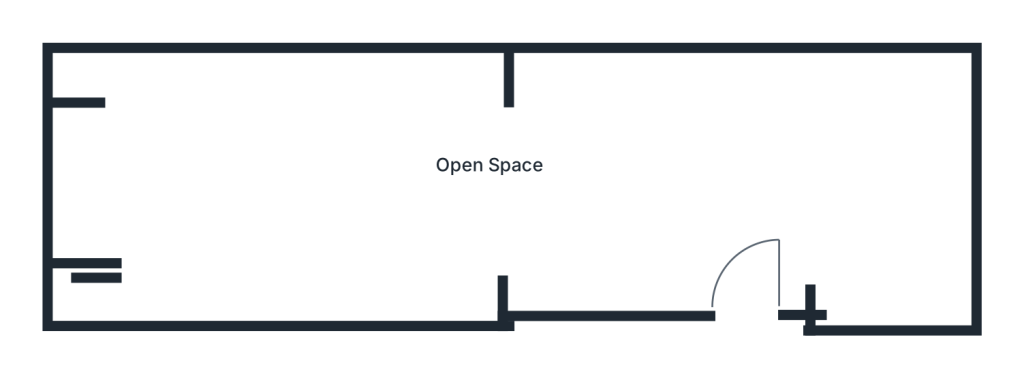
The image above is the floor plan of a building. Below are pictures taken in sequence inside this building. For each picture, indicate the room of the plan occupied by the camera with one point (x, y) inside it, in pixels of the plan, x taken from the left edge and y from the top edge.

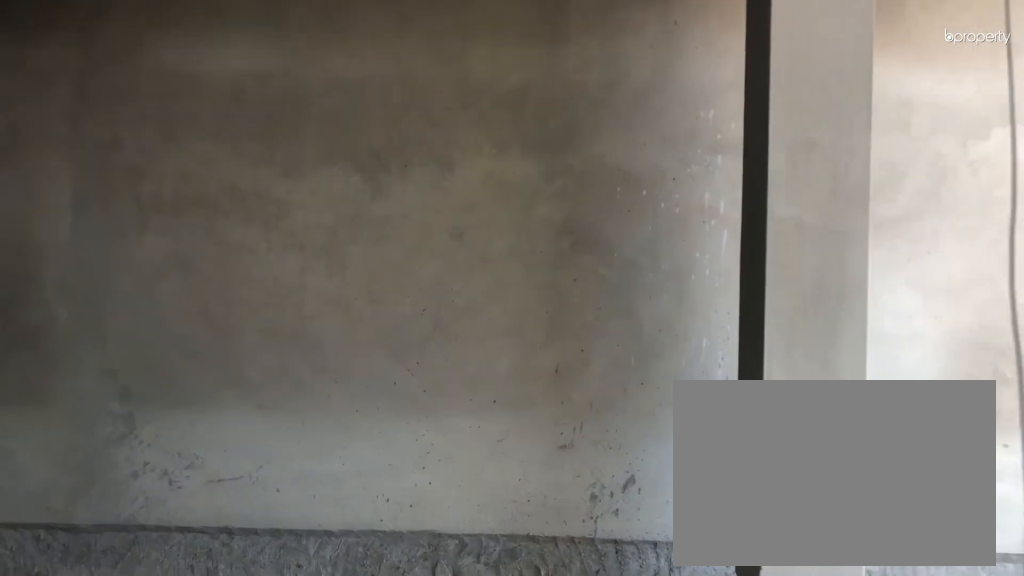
(748, 278)
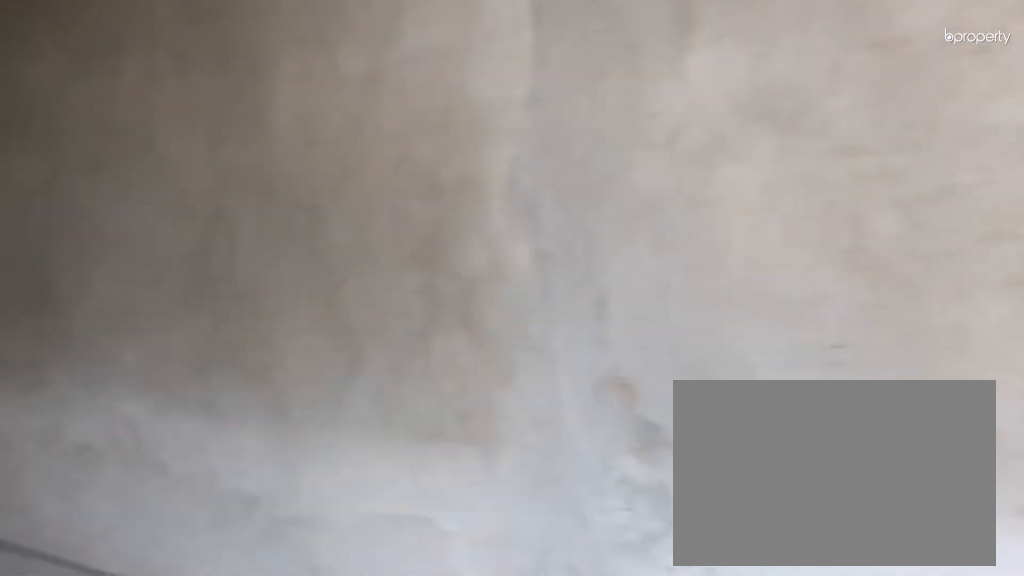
(563, 182)
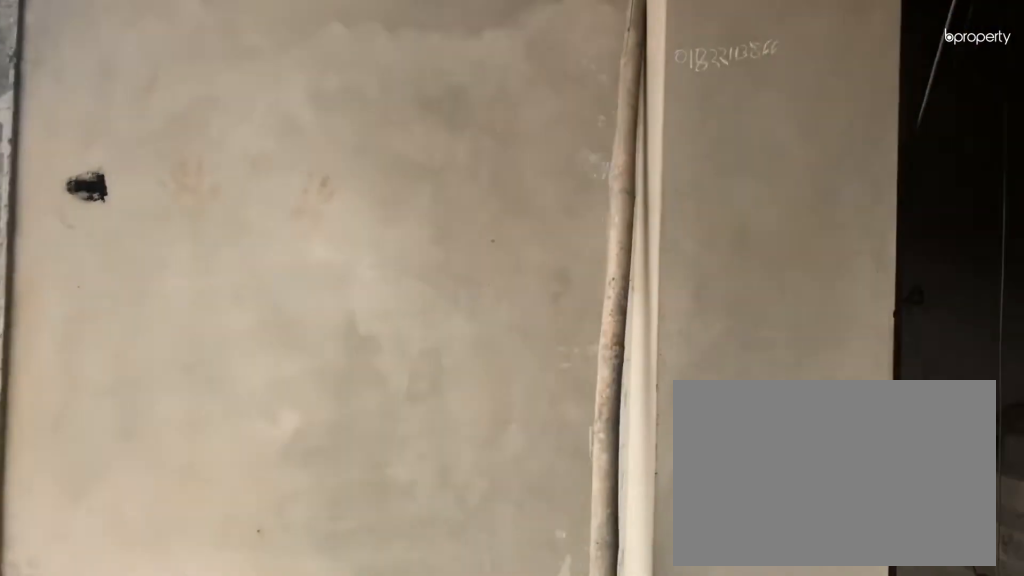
(495, 180)
